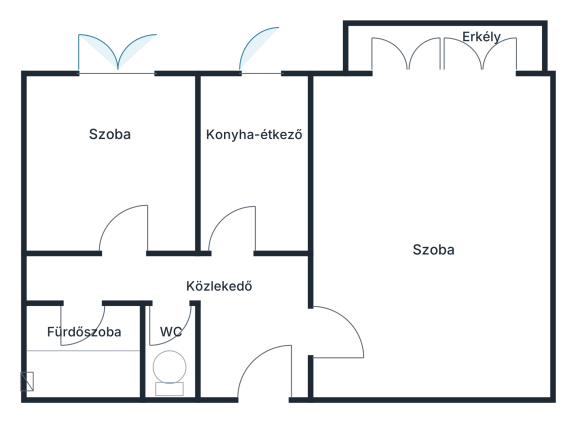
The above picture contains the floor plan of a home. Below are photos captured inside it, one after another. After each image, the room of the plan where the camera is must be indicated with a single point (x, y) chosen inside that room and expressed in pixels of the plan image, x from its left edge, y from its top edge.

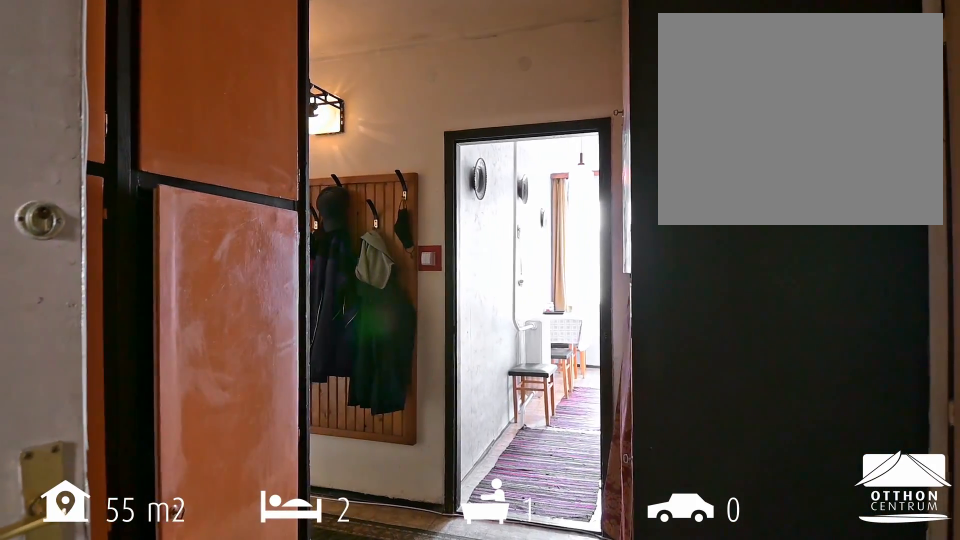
(234, 309)
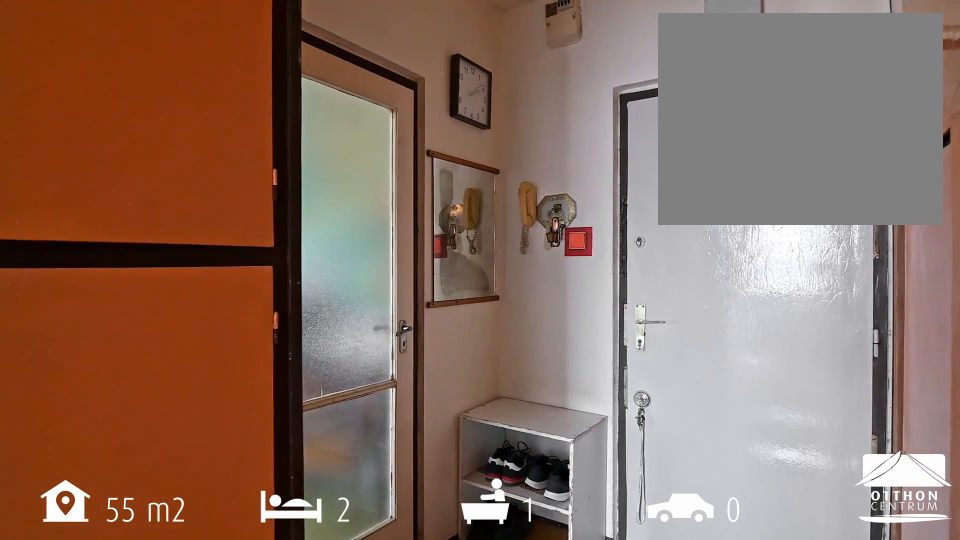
(234, 309)
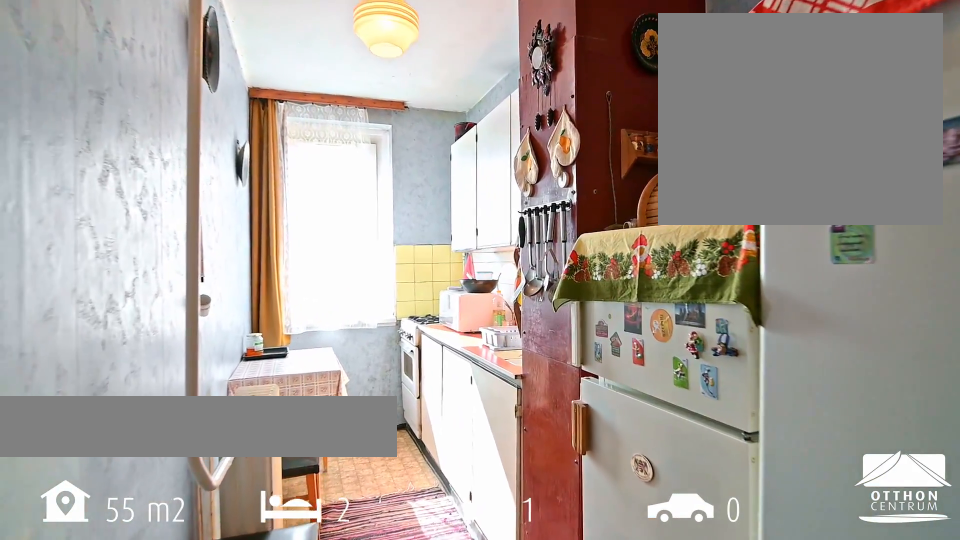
(256, 166)
